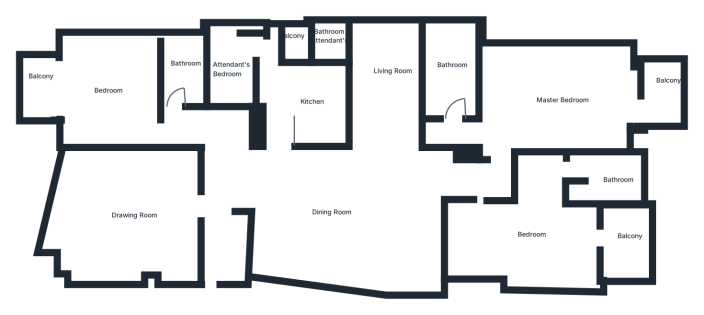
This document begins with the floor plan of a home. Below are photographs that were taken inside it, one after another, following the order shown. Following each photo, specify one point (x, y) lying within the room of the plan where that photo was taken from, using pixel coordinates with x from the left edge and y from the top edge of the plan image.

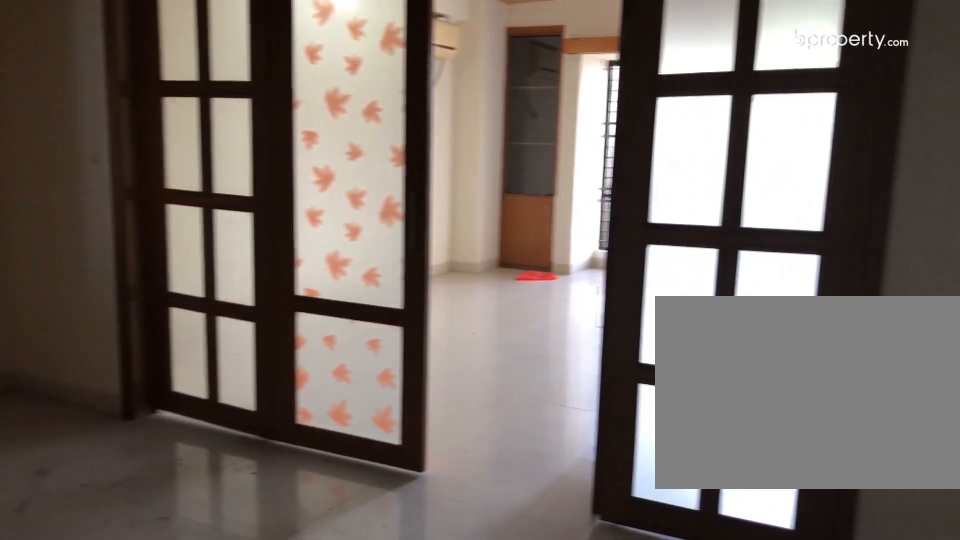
(212, 206)
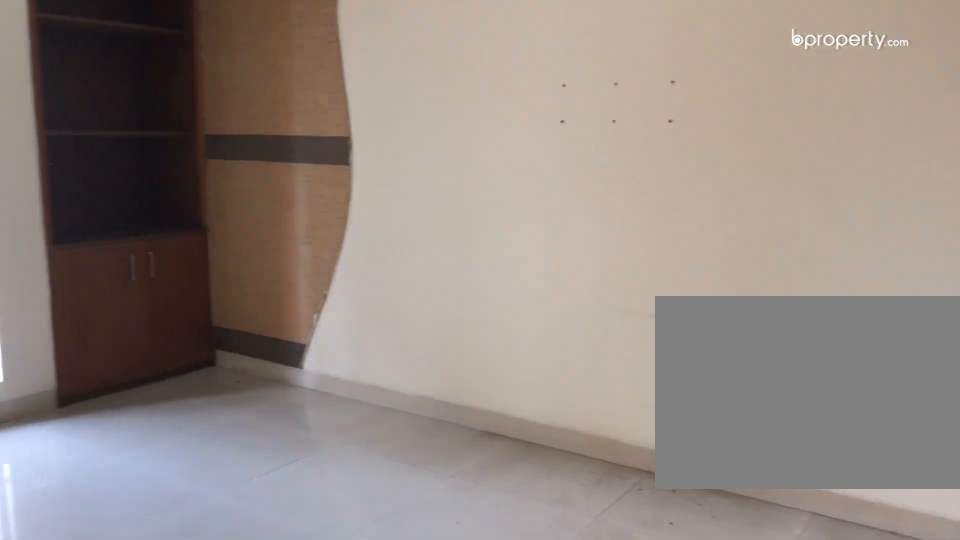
(145, 215)
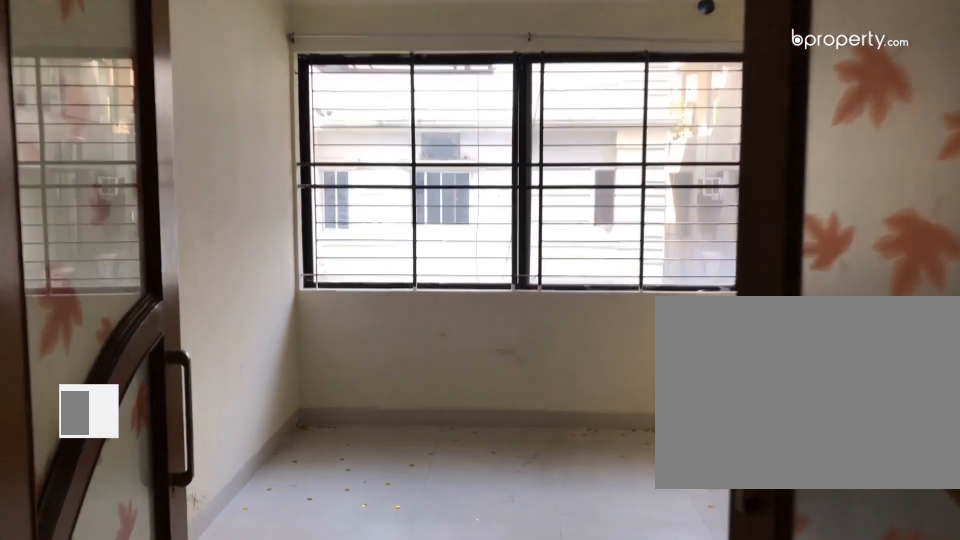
(384, 86)
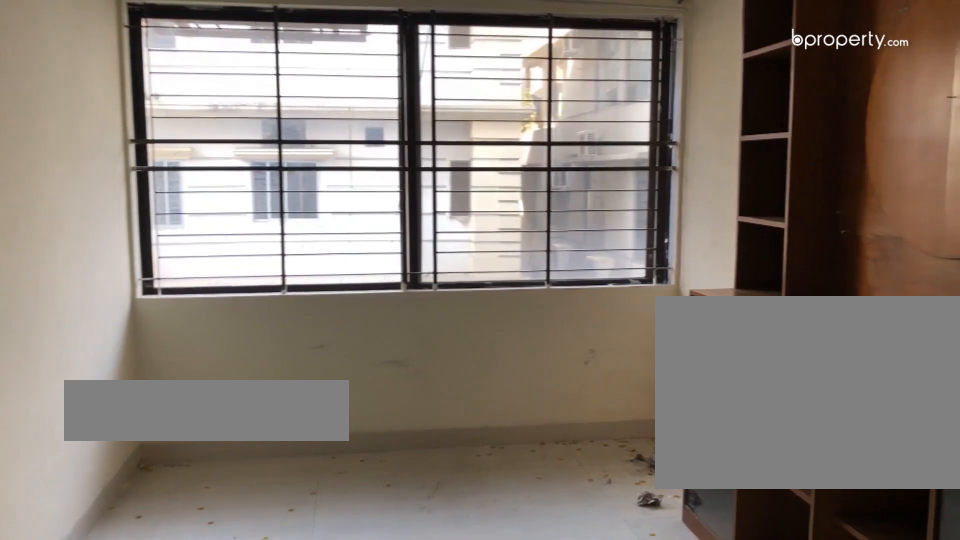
(384, 86)
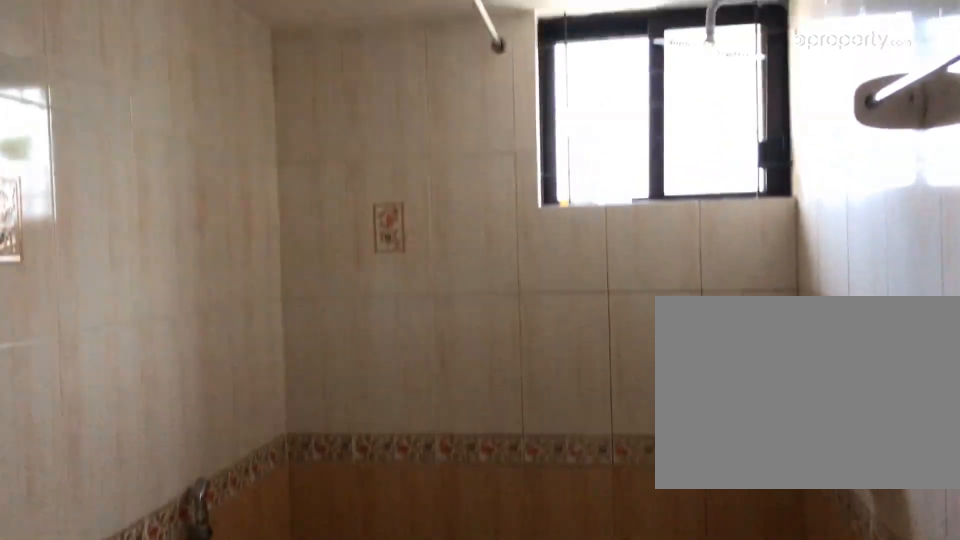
(605, 177)
